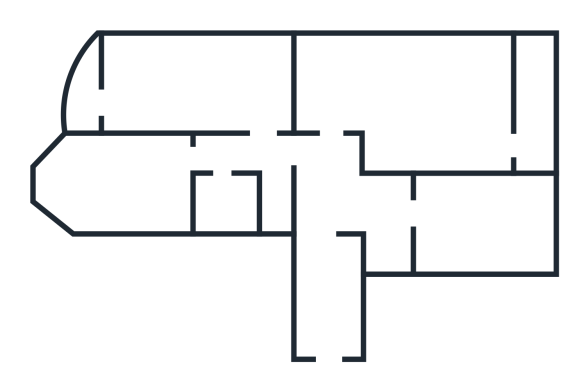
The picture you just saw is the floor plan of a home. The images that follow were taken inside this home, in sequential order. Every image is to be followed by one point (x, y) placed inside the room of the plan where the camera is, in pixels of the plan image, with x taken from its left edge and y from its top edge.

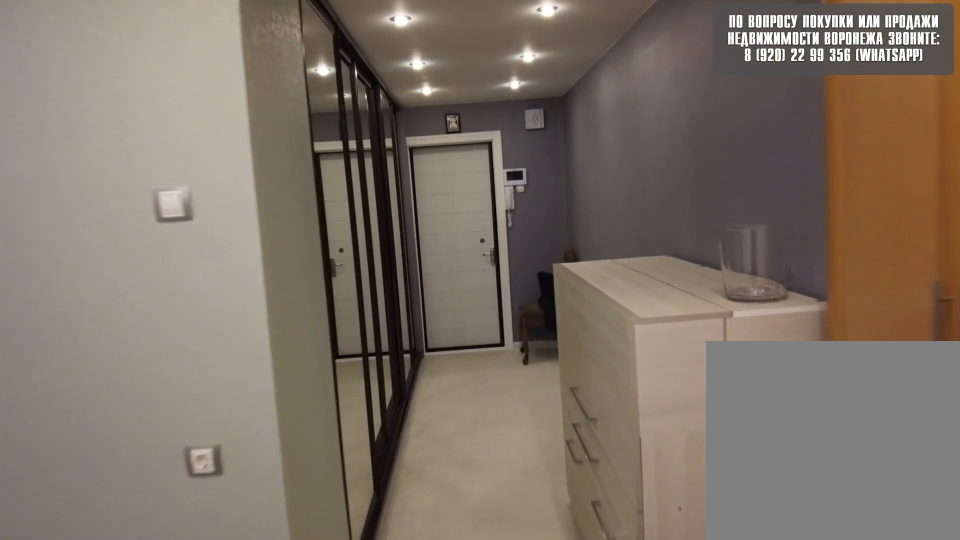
(332, 341)
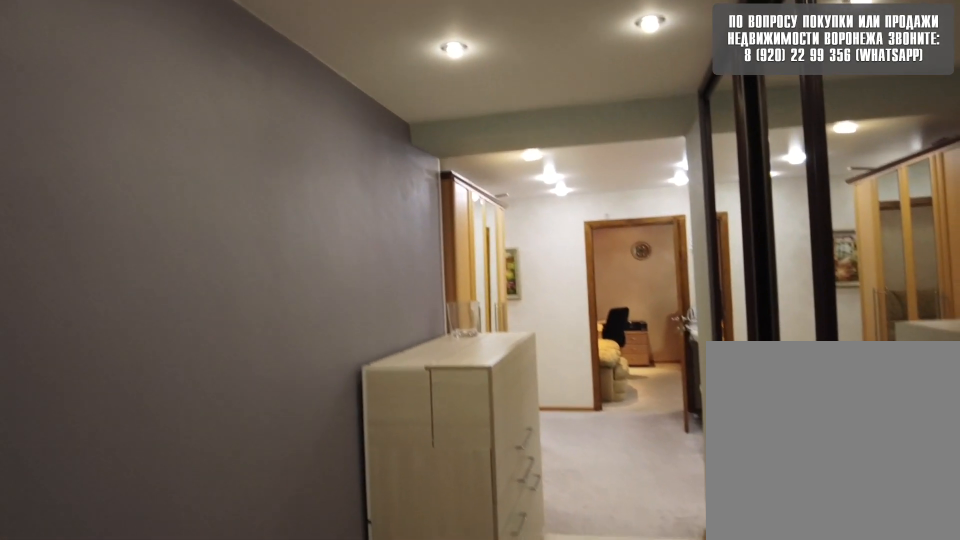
(332, 341)
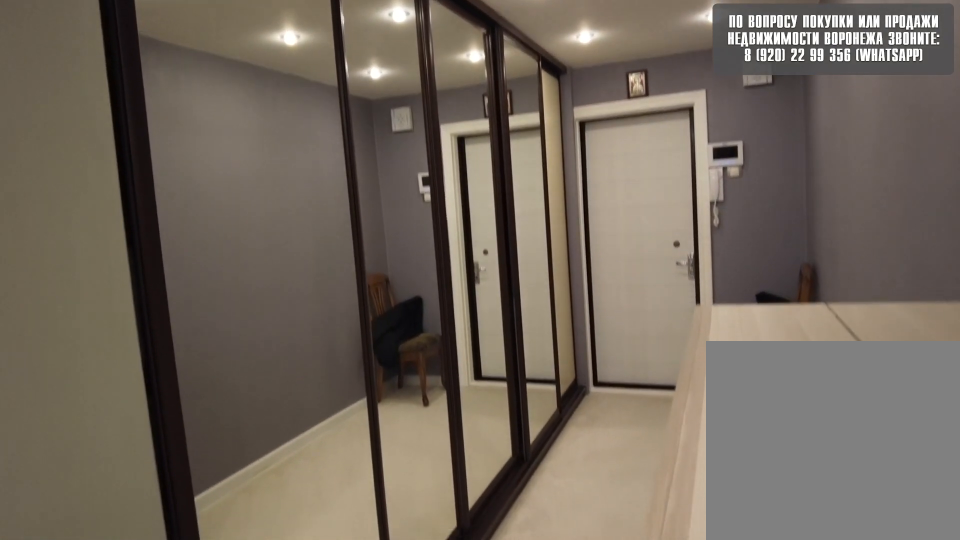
(332, 210)
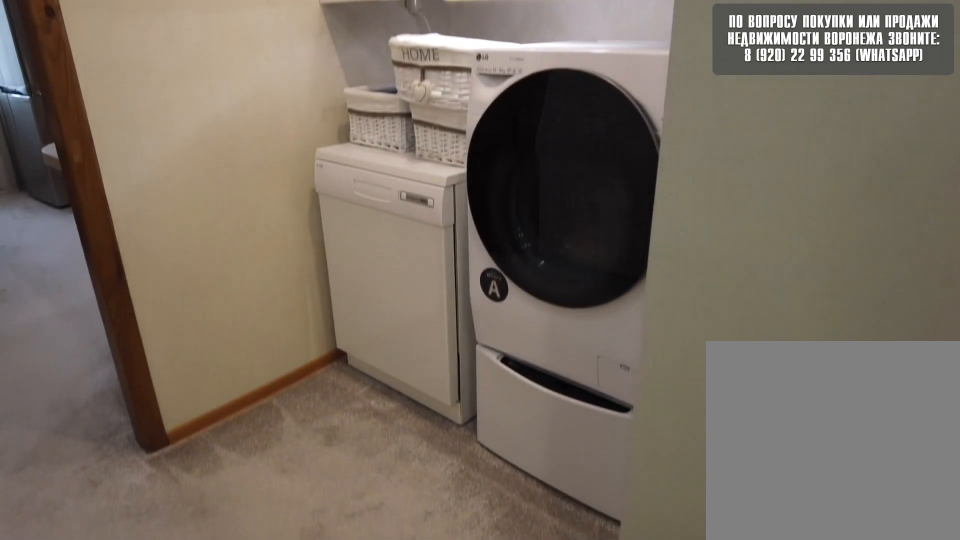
(393, 215)
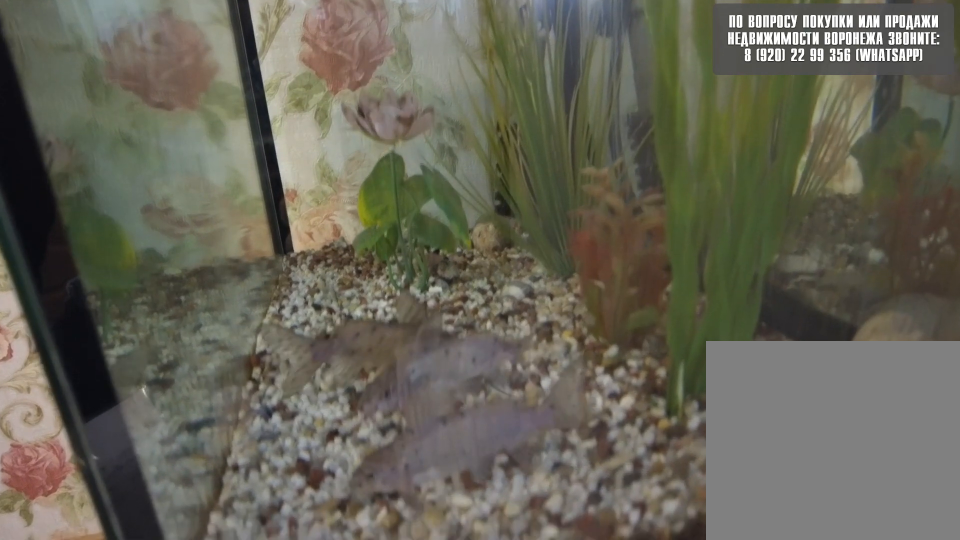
(461, 224)
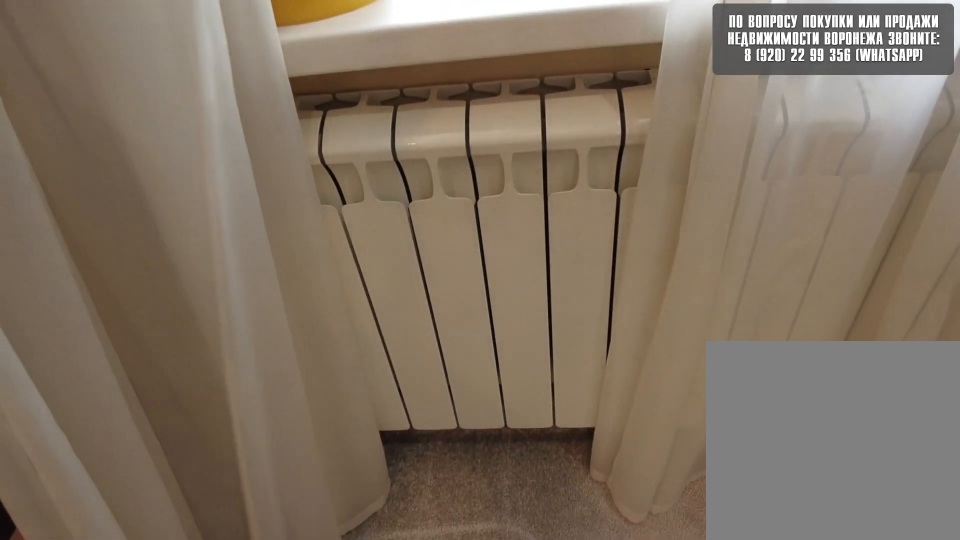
(461, 224)
